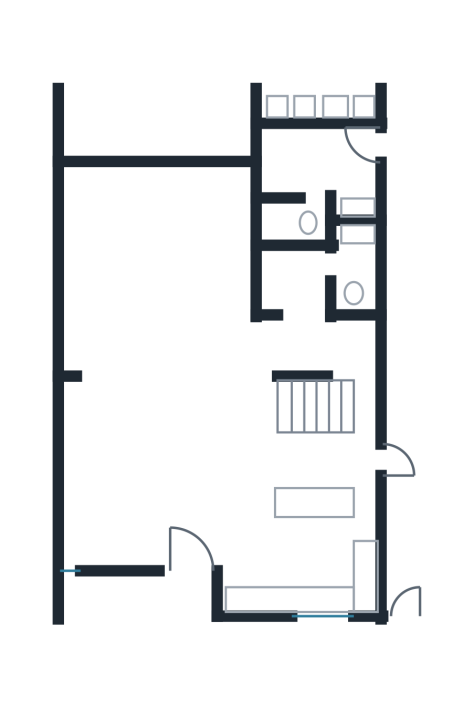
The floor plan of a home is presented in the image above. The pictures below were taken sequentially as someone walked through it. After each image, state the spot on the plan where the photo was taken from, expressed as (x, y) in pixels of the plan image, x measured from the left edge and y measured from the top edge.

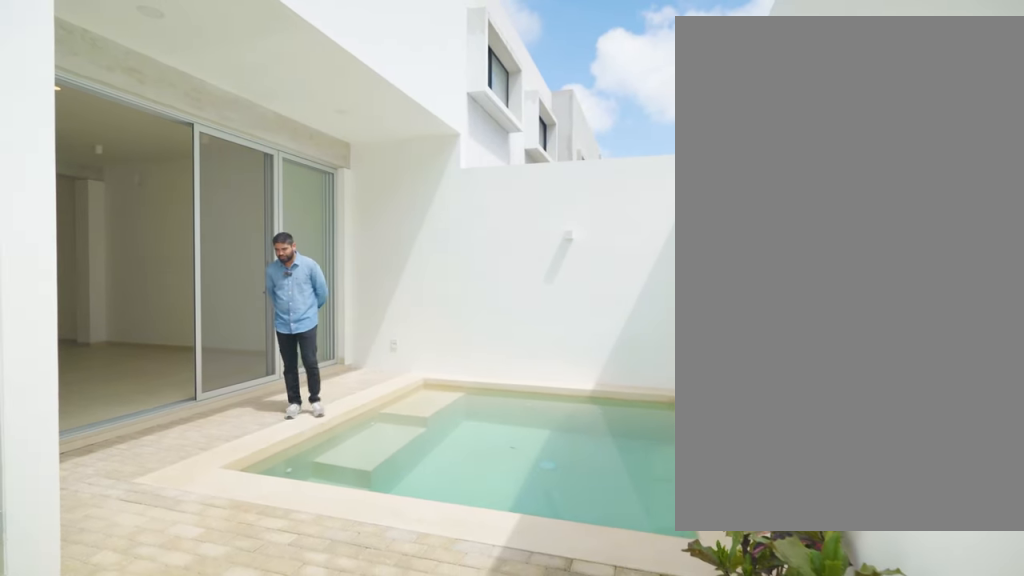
(241, 81)
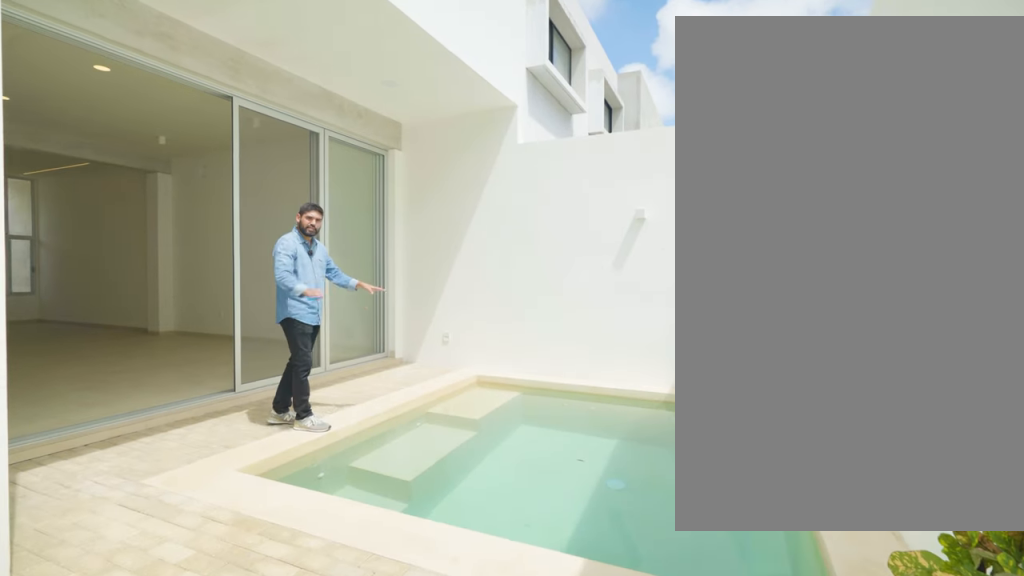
(252, 65)
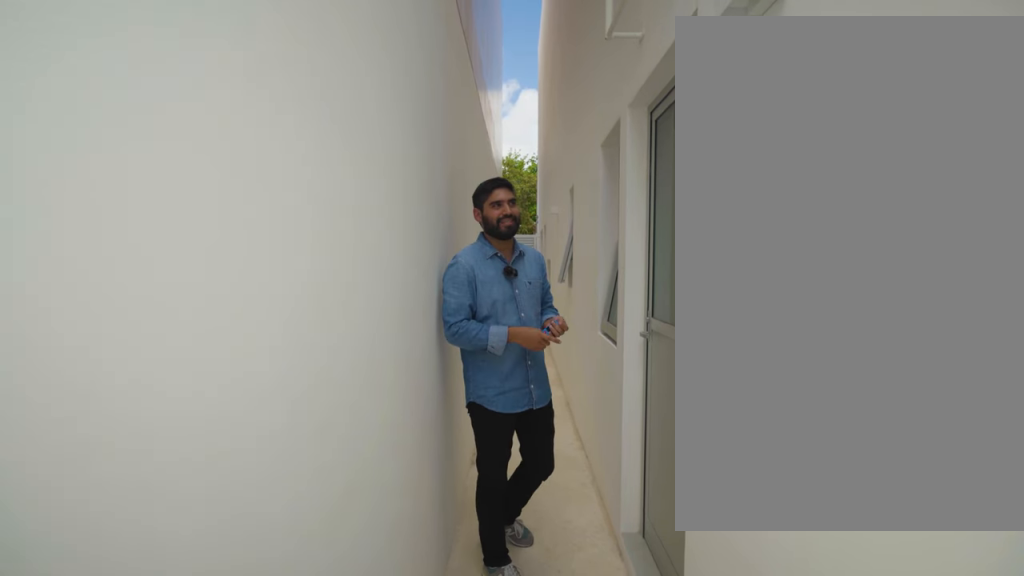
(399, 139)
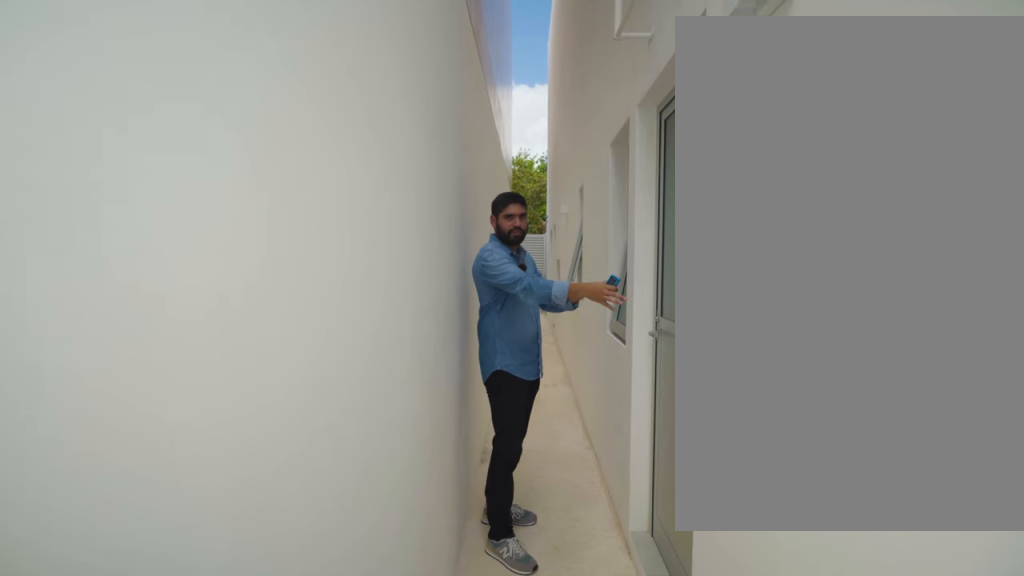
(399, 138)
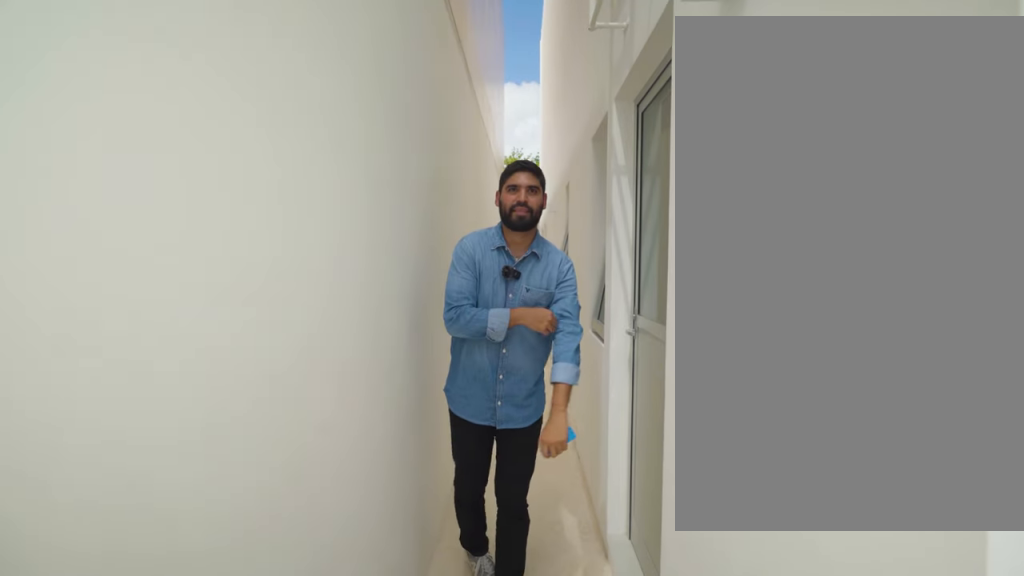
(399, 138)
